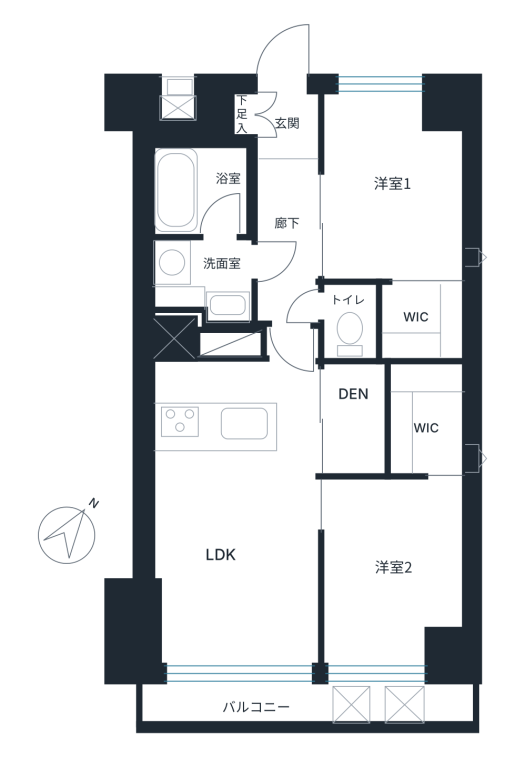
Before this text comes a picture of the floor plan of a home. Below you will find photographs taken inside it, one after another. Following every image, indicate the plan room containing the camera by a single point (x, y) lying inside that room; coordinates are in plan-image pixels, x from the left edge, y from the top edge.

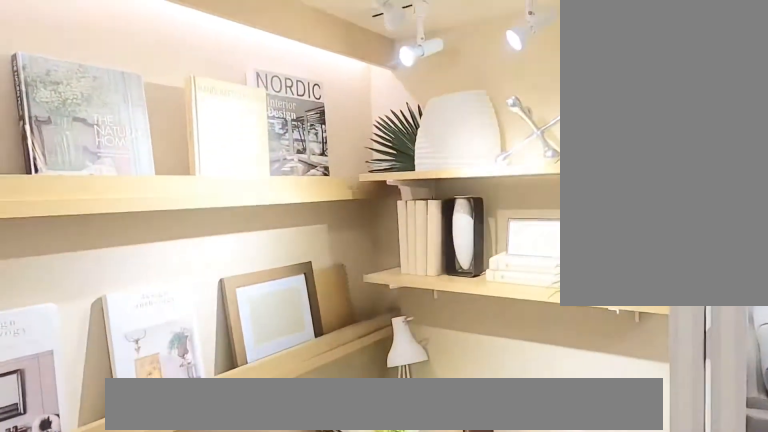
(345, 409)
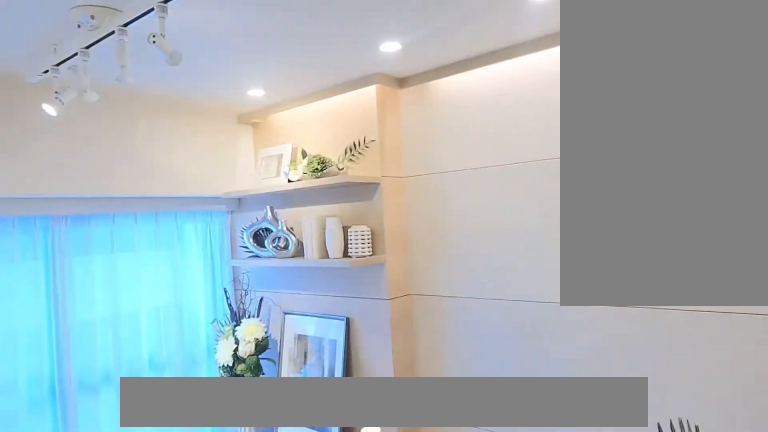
(227, 567)
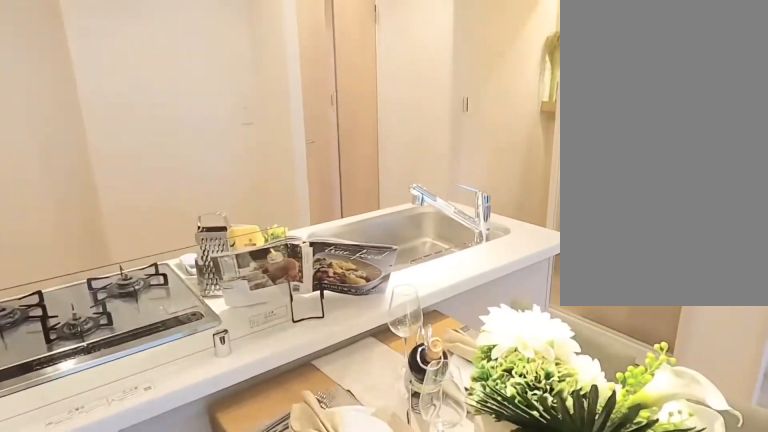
(227, 567)
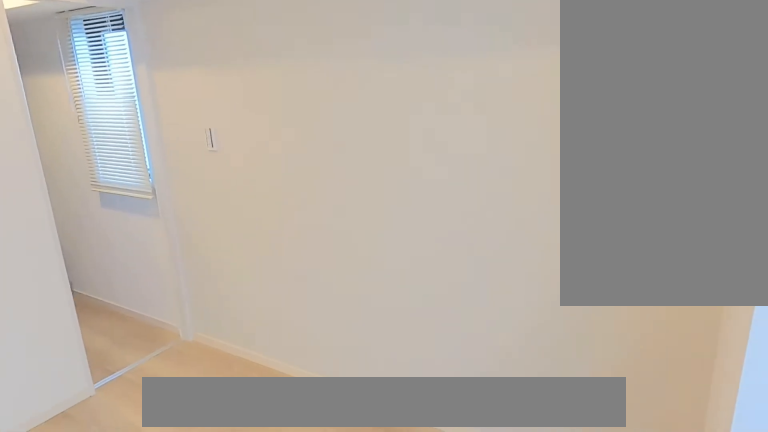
(389, 567)
